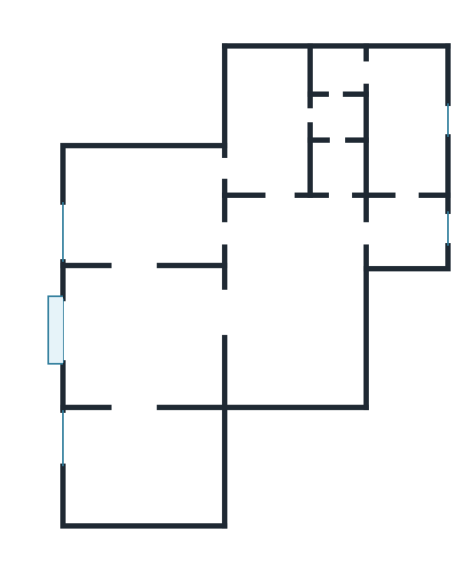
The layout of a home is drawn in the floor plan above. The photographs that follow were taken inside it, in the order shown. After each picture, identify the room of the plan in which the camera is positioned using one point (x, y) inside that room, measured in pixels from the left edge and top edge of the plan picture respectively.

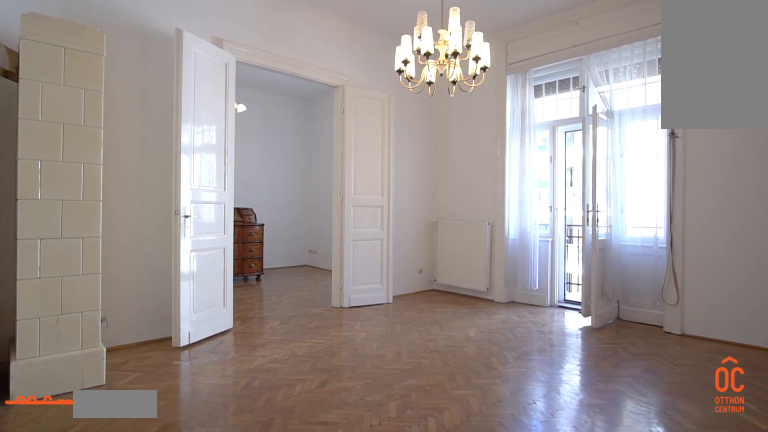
(140, 338)
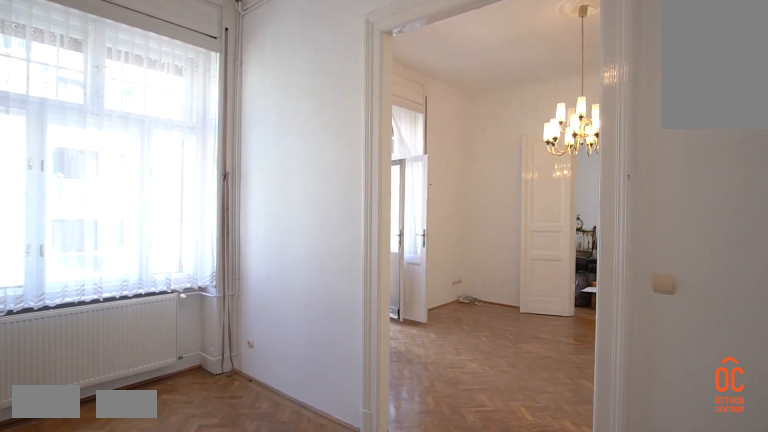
(139, 466)
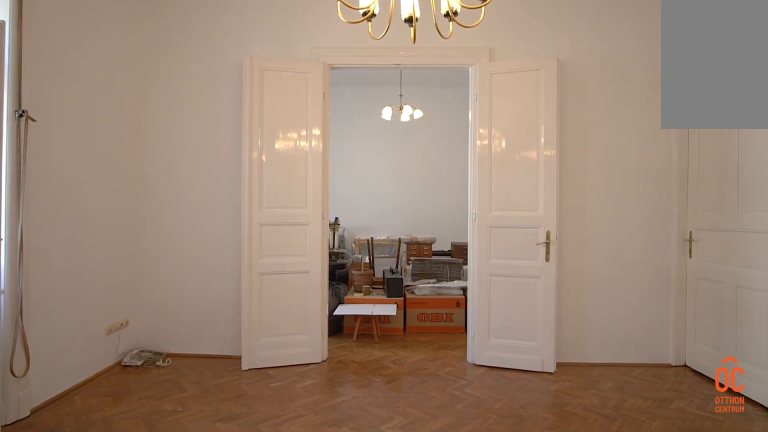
(142, 347)
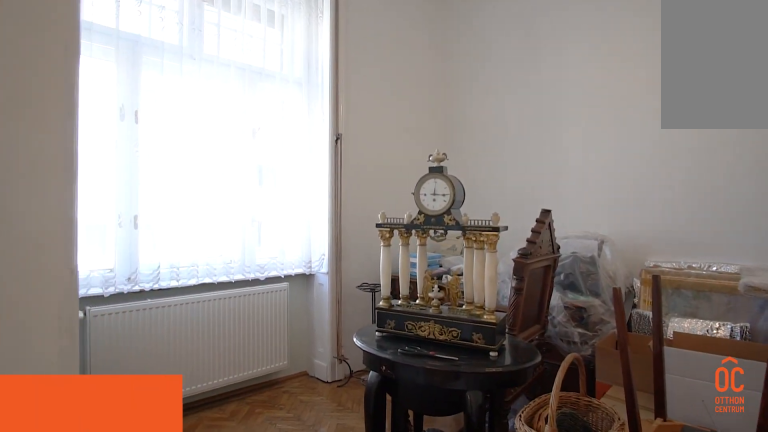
(145, 211)
